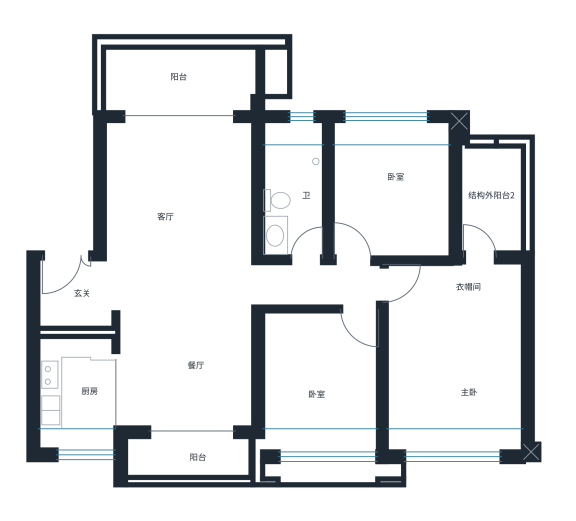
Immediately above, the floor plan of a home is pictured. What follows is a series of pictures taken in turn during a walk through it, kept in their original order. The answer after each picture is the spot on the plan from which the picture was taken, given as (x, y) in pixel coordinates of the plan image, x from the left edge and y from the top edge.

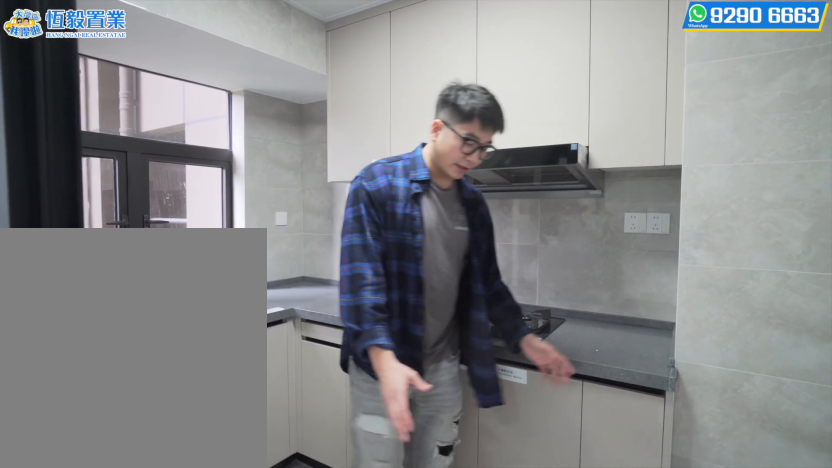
(88, 389)
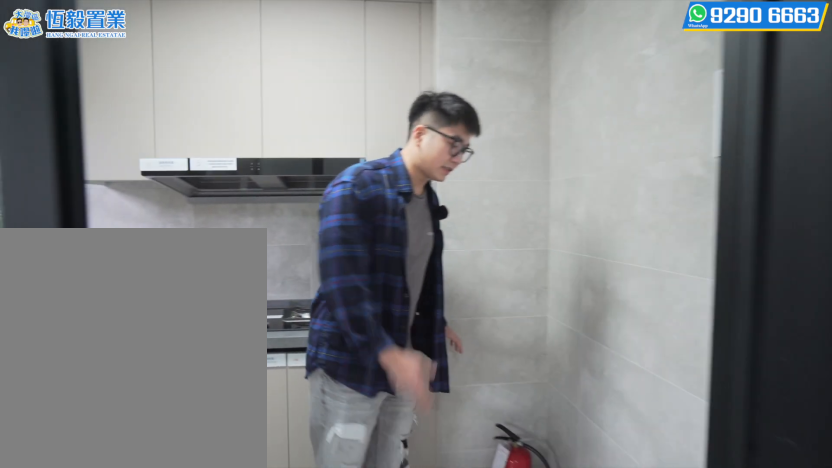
(86, 366)
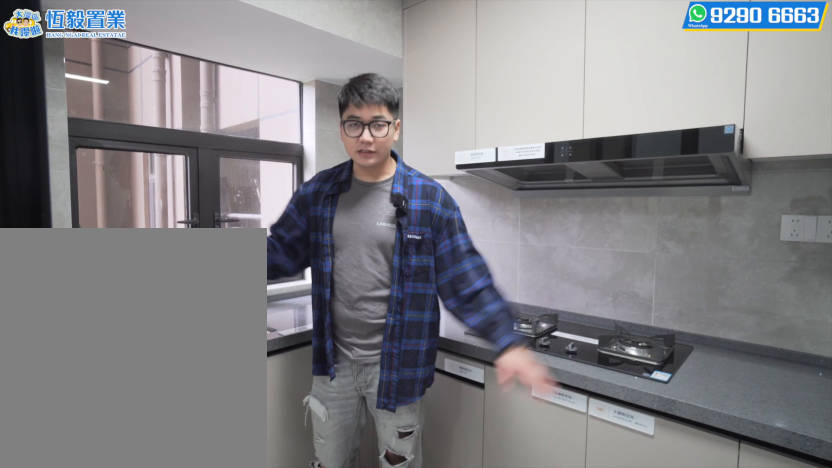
(86, 408)
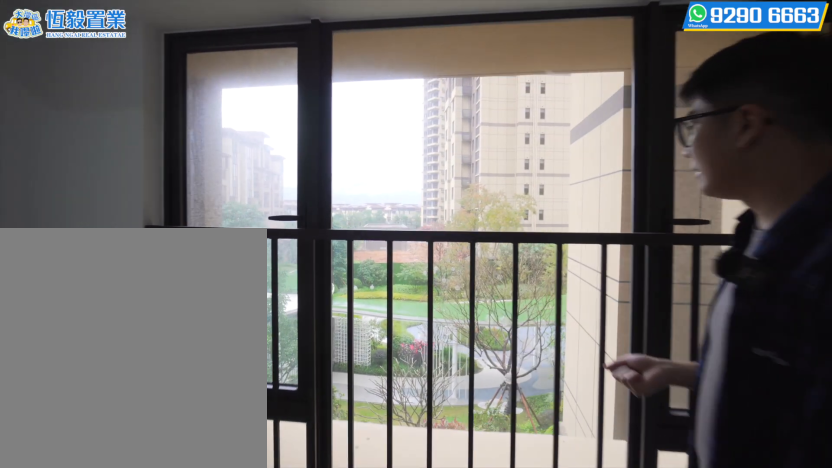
(301, 432)
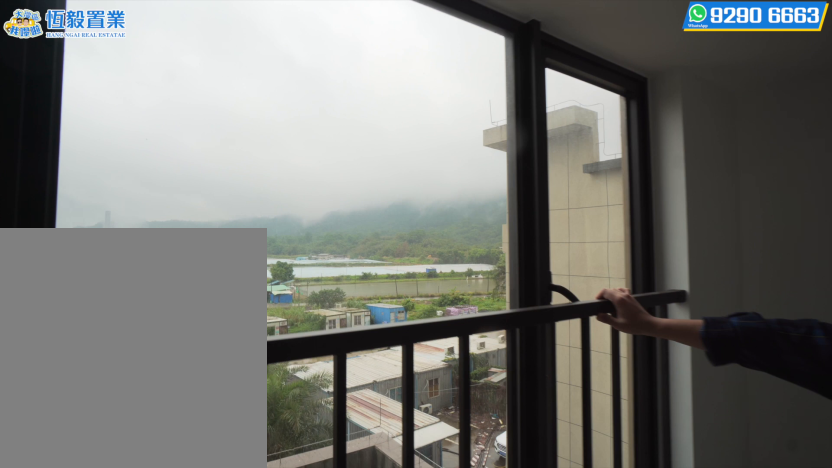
(417, 164)
